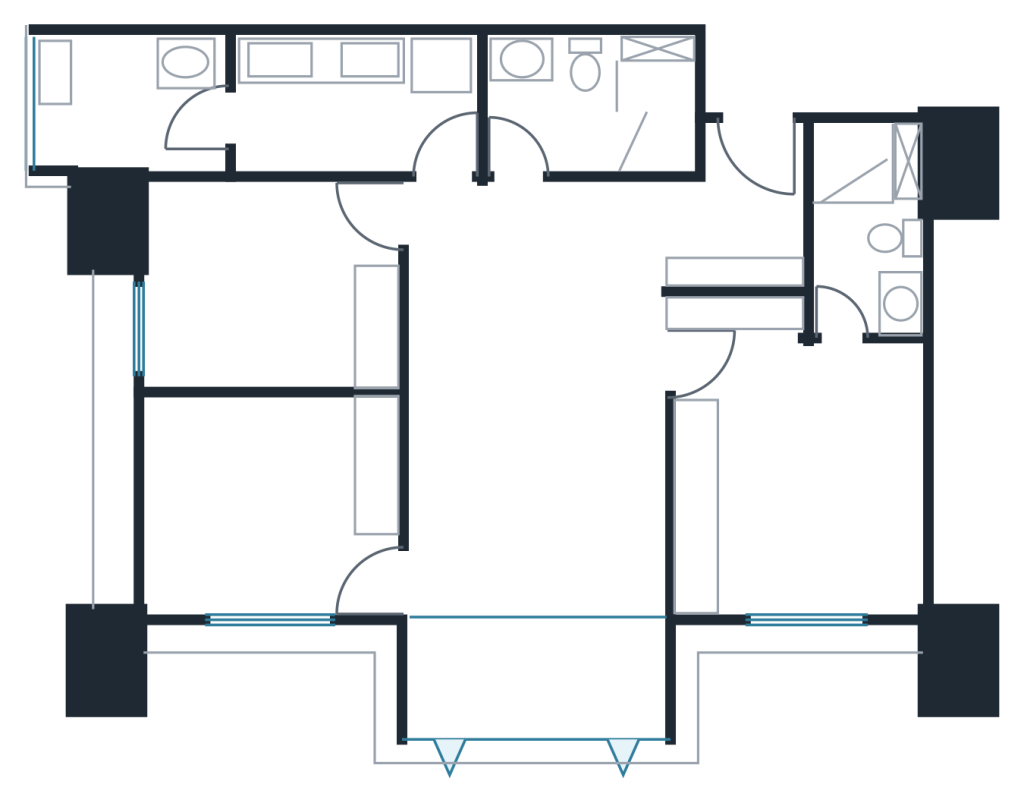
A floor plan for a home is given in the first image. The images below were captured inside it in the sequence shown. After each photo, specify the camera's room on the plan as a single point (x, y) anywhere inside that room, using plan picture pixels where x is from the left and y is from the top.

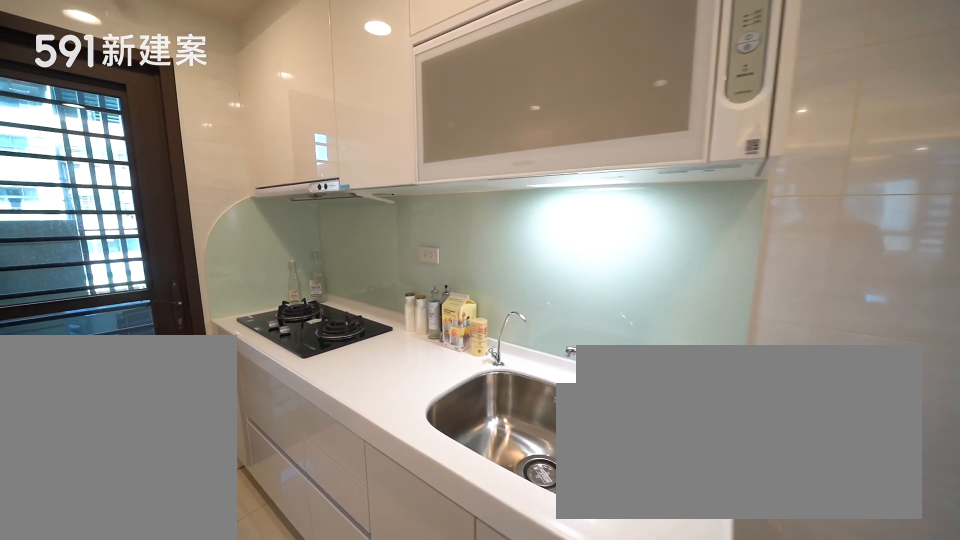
(351, 107)
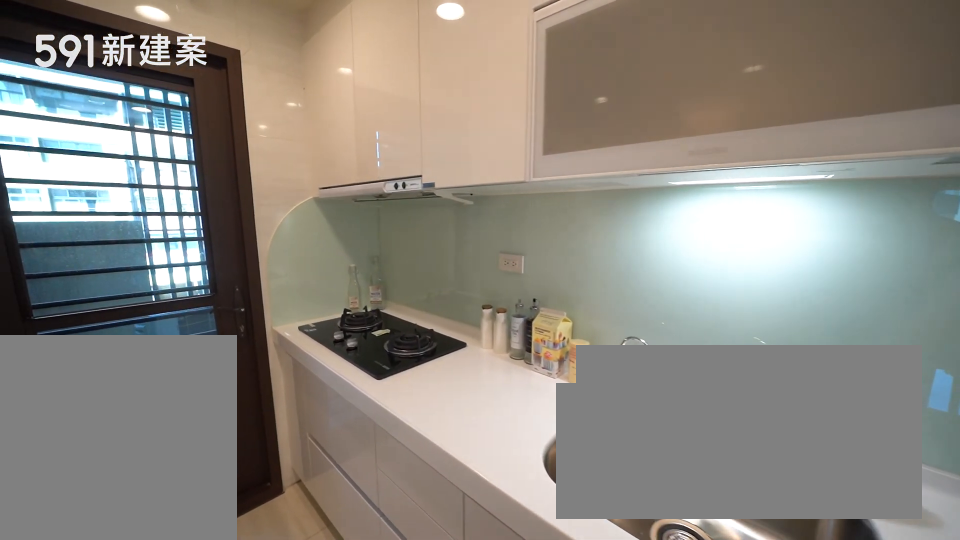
(351, 107)
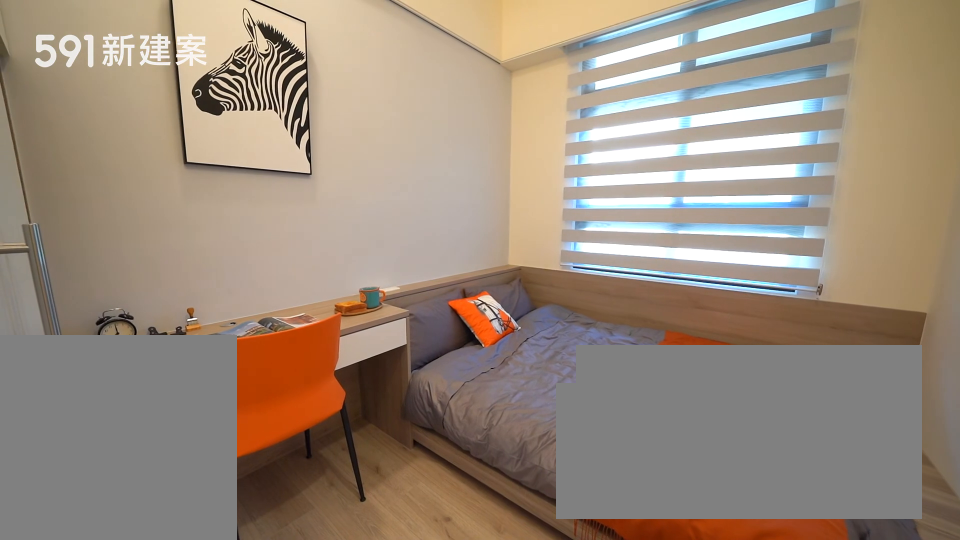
(267, 287)
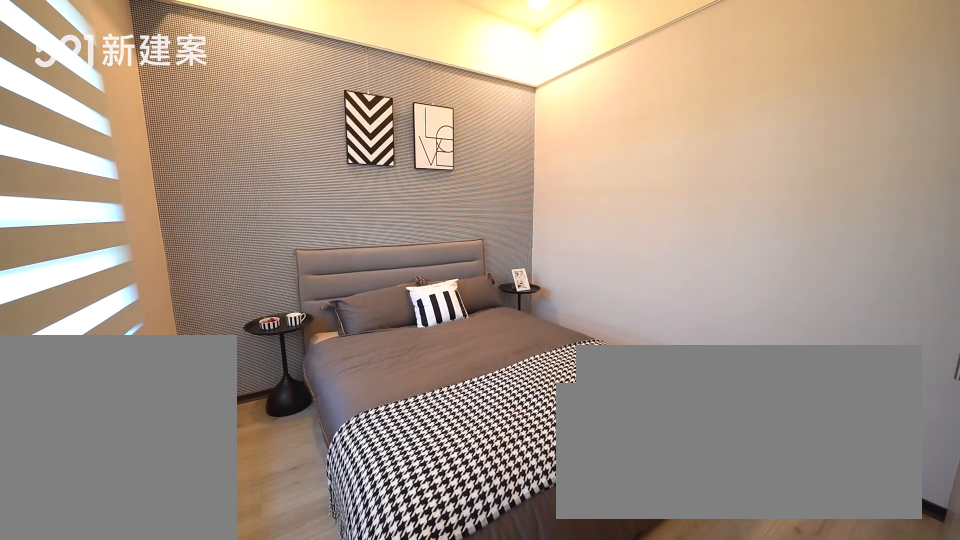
(272, 508)
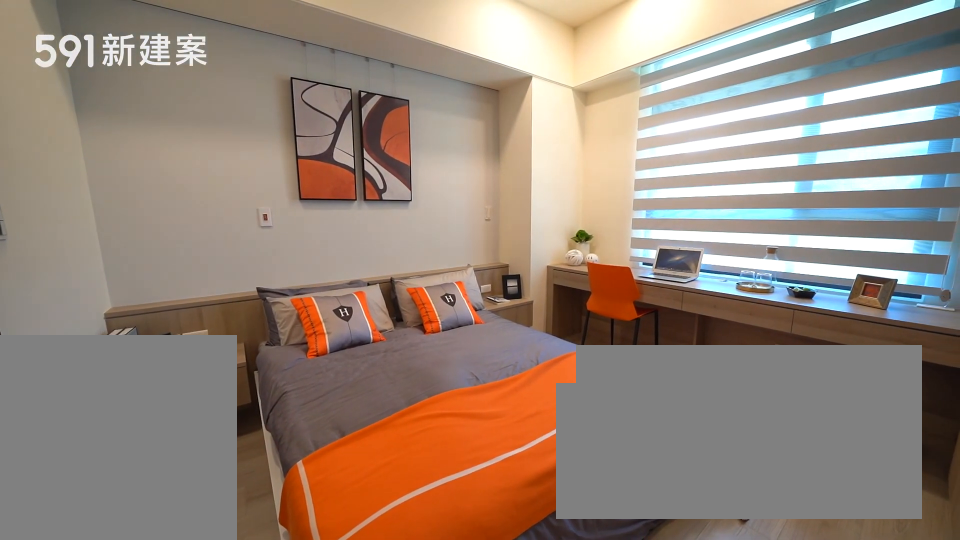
(798, 485)
